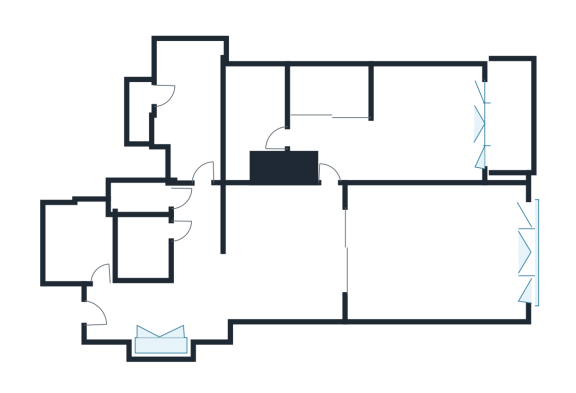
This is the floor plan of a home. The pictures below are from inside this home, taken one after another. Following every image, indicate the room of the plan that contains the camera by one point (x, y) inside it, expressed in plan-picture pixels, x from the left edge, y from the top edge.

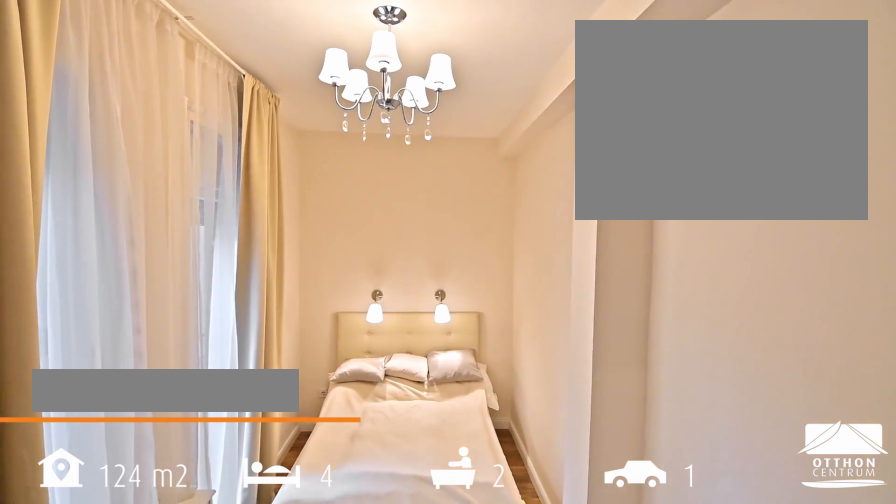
(190, 94)
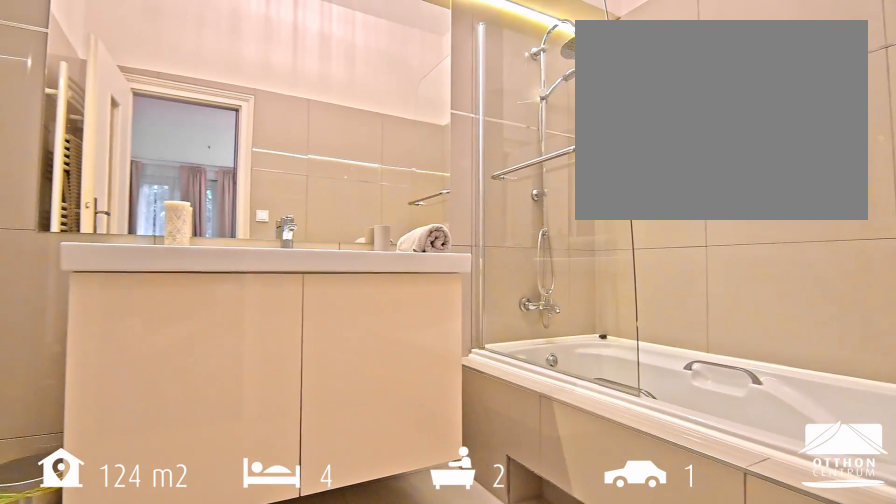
(256, 129)
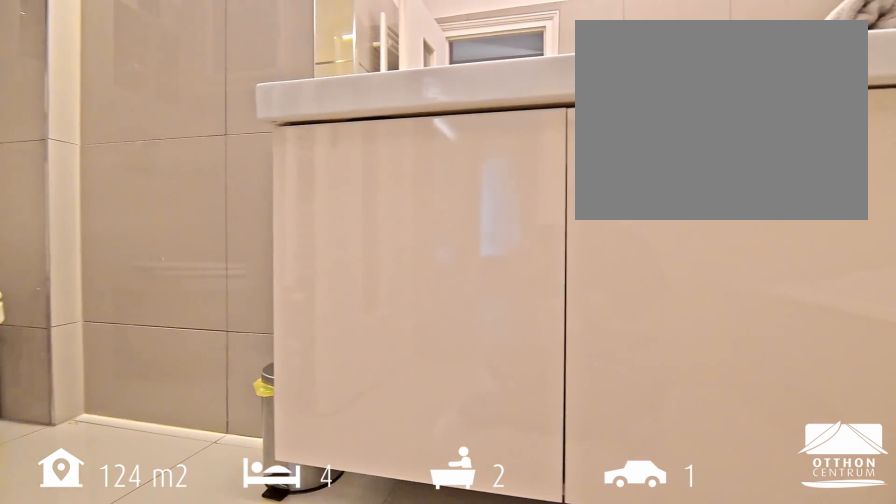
(256, 129)
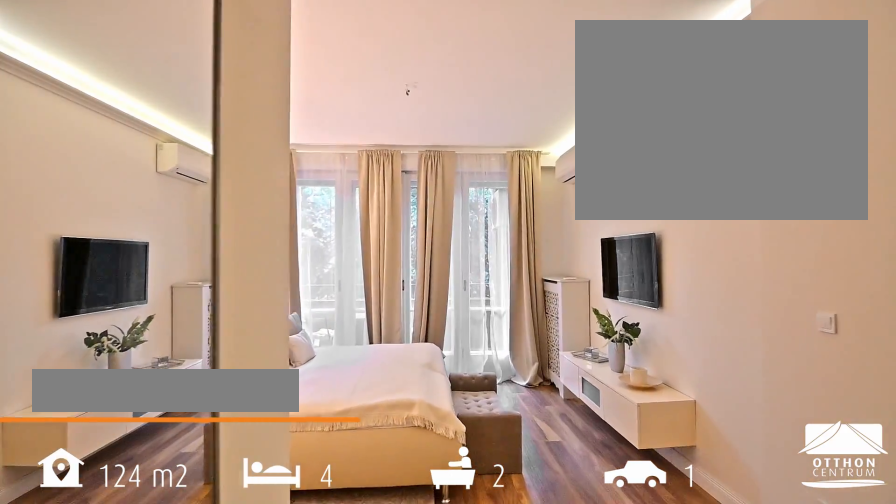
(407, 151)
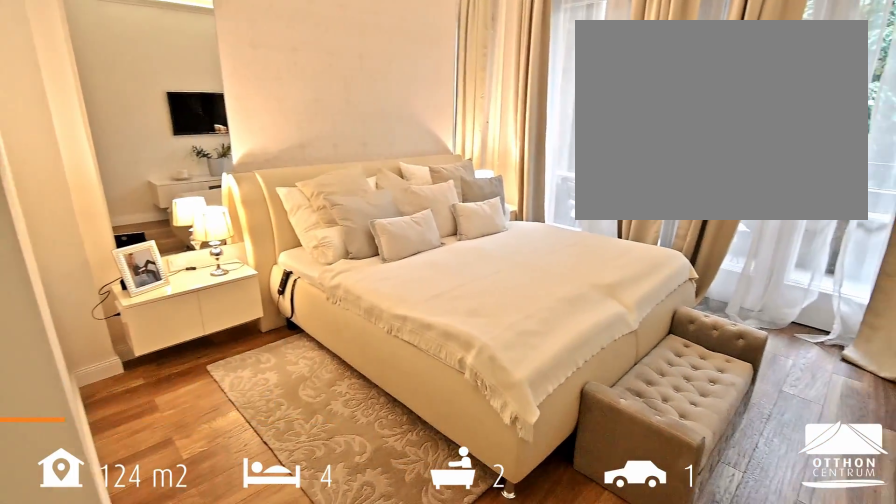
(407, 151)
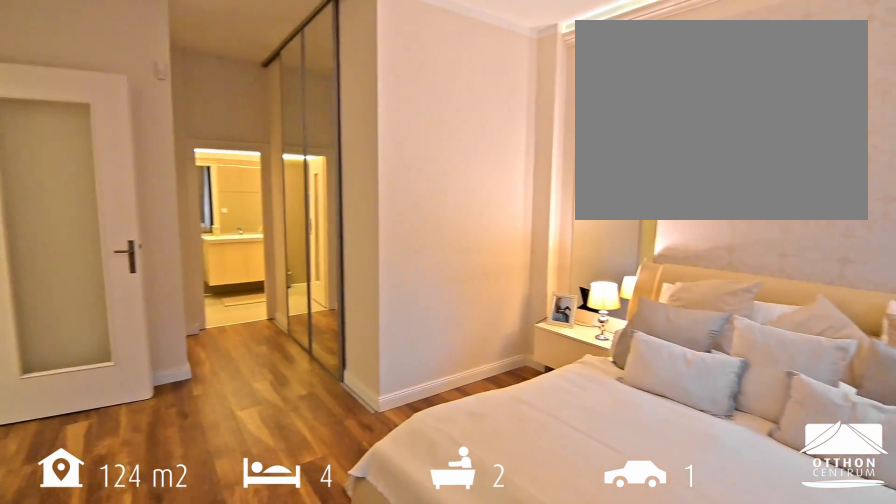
(407, 152)
